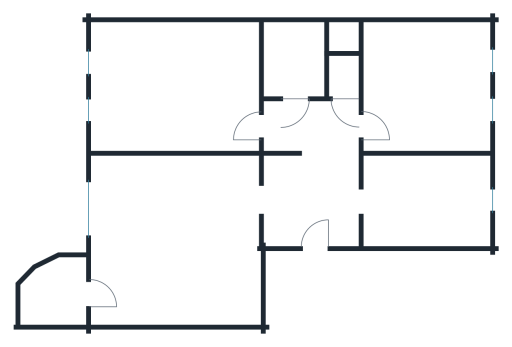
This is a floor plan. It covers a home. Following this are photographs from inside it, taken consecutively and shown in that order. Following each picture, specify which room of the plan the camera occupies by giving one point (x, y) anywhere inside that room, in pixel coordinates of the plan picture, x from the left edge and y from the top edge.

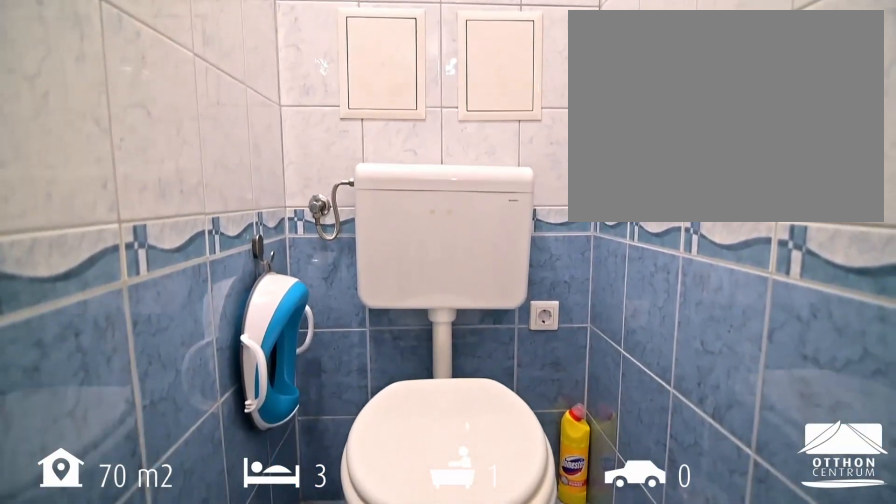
(344, 74)
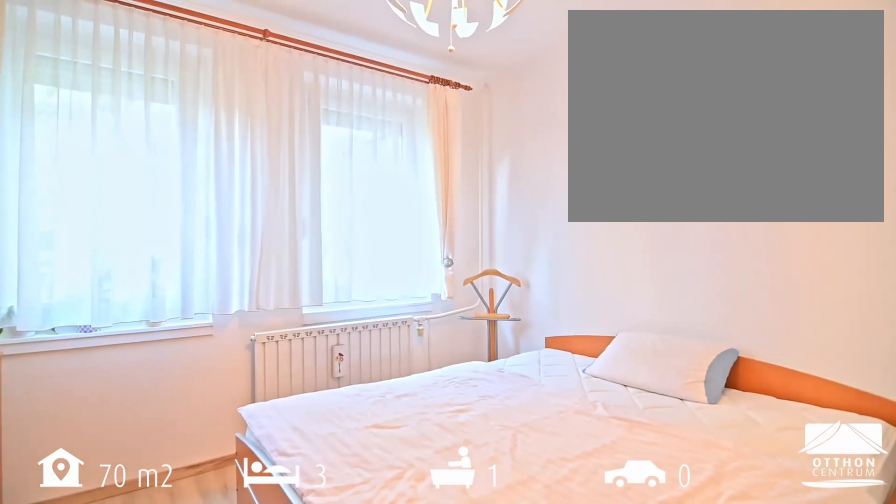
(425, 89)
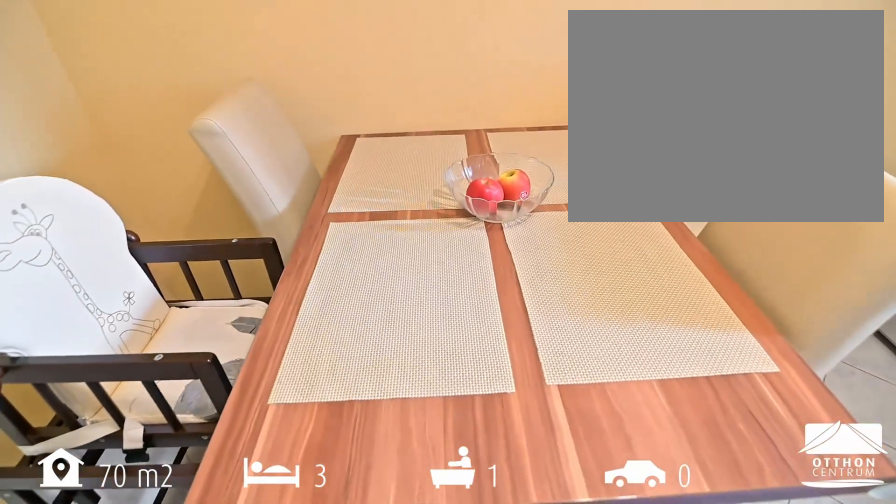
(424, 199)
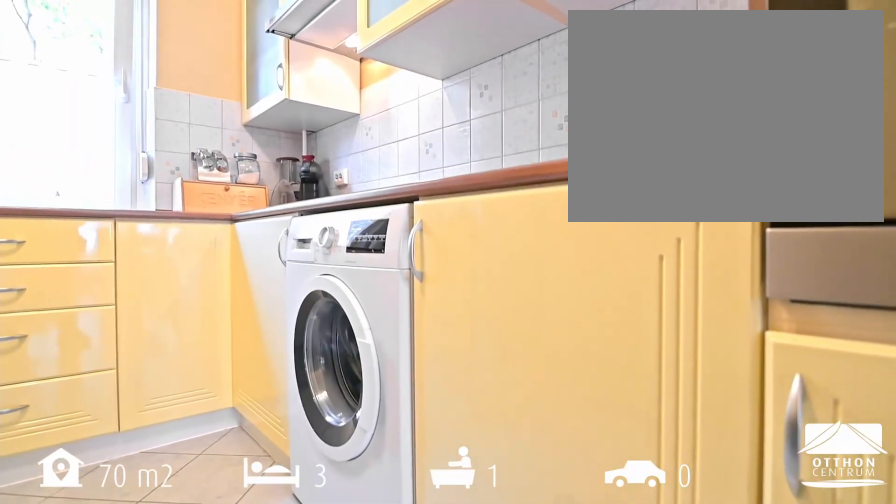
(424, 198)
